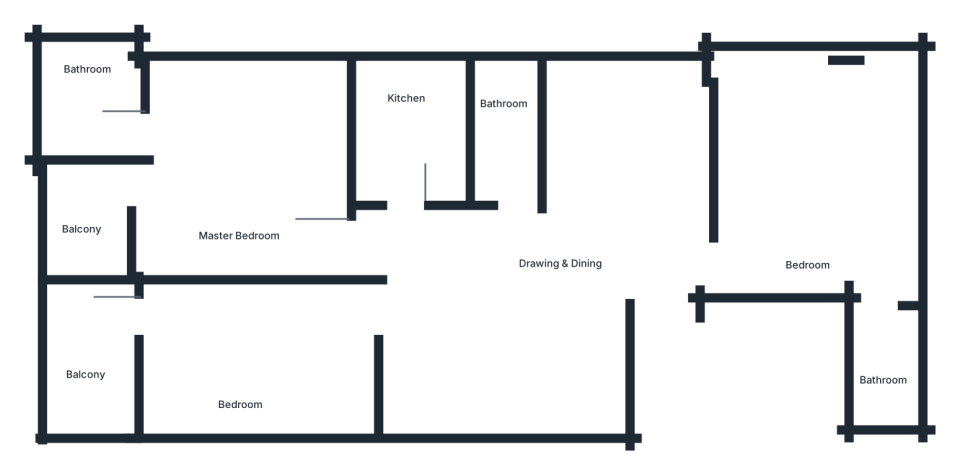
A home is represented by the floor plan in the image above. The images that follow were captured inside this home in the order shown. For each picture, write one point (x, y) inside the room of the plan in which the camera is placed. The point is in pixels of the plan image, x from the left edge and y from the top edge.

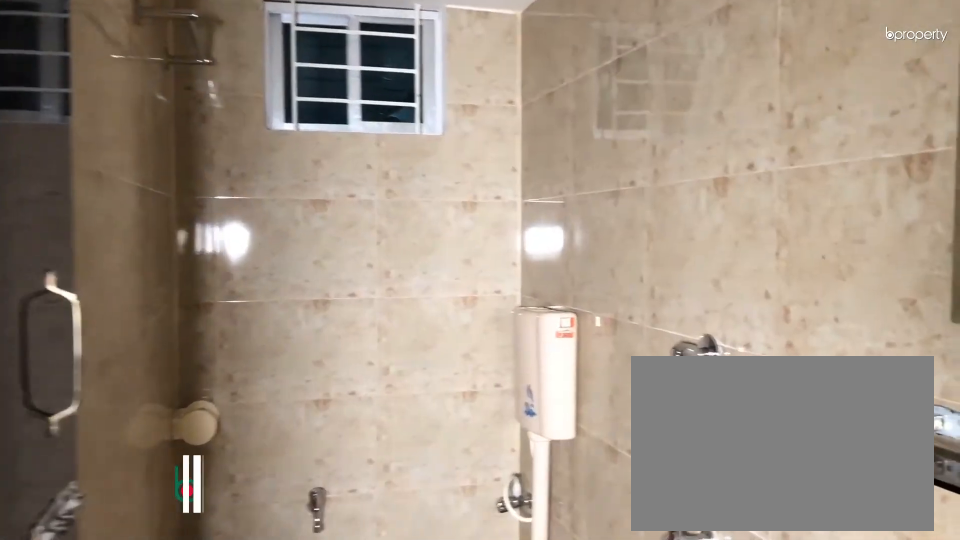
(508, 136)
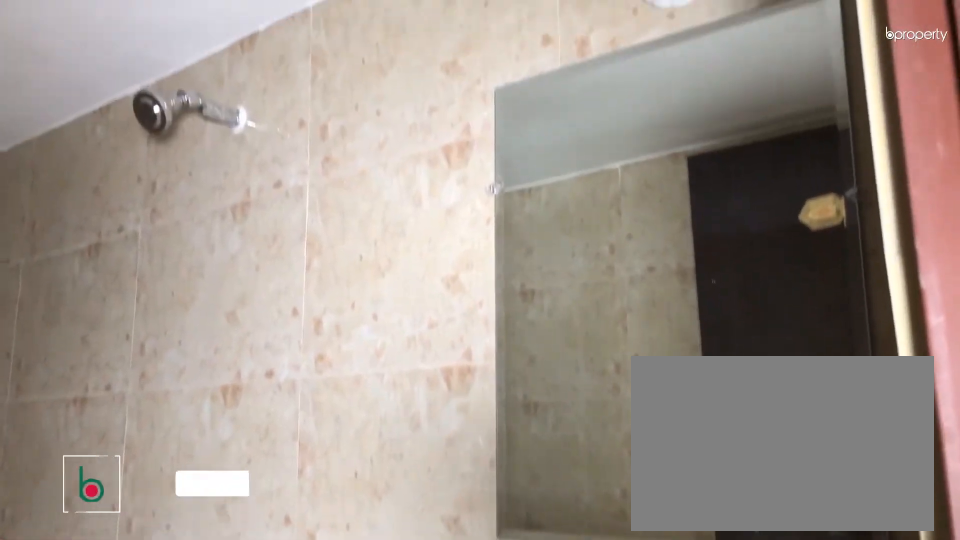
(508, 136)
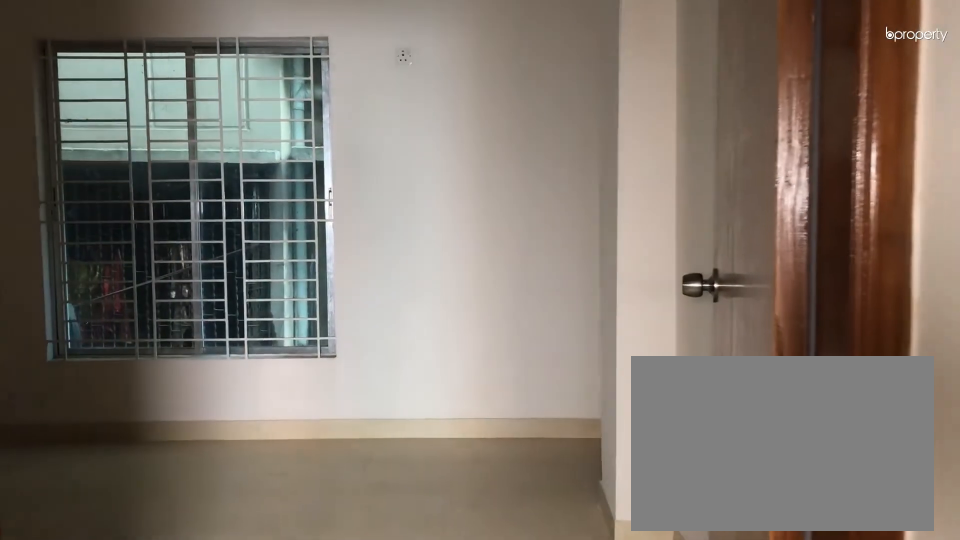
(734, 263)
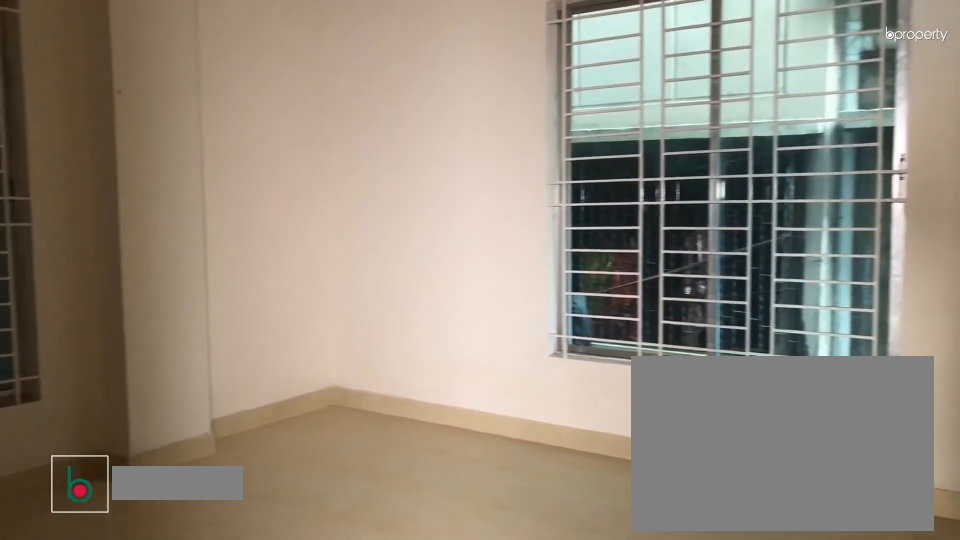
(801, 177)
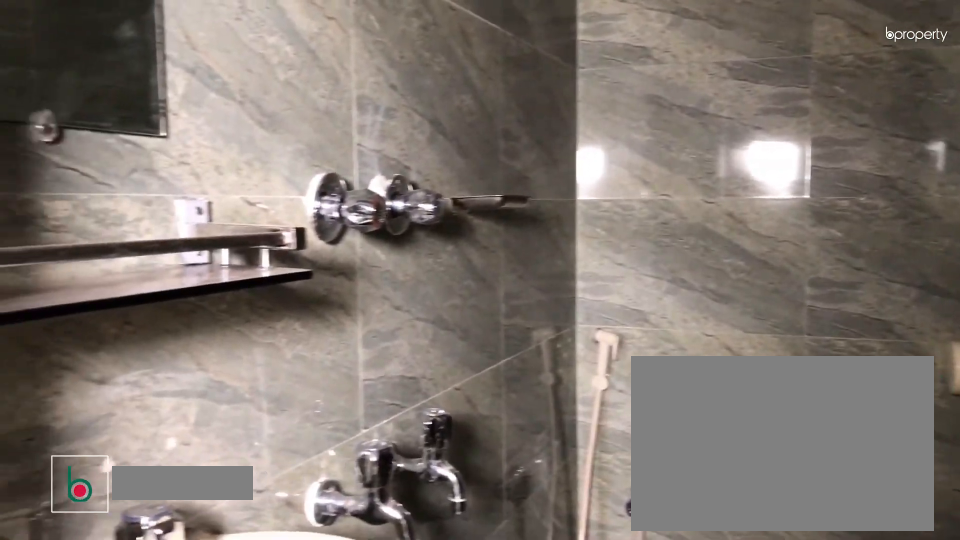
(891, 362)
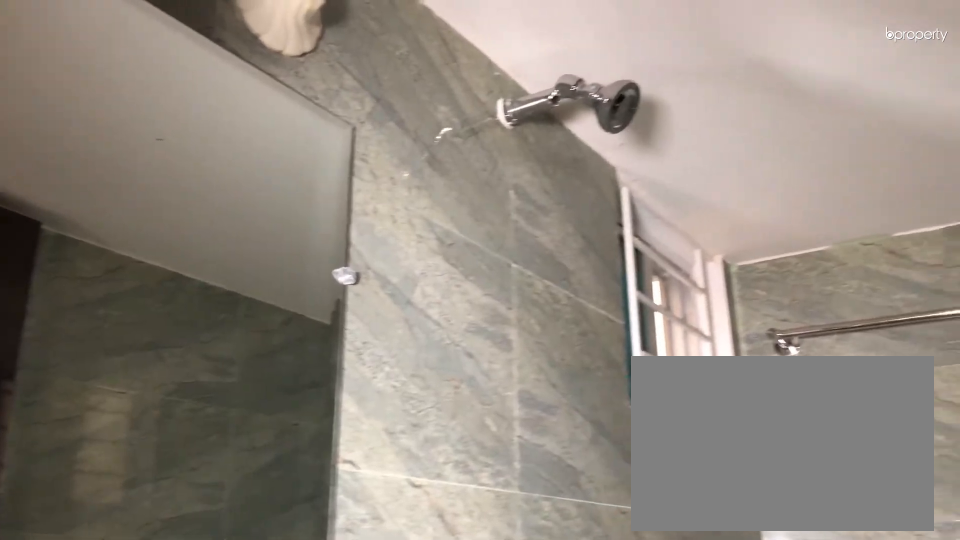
(891, 362)
